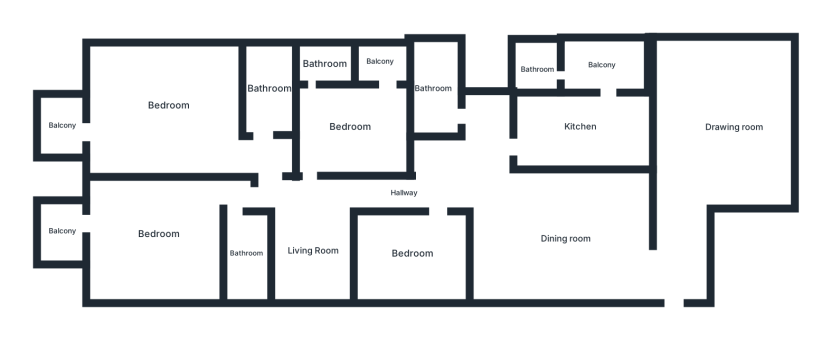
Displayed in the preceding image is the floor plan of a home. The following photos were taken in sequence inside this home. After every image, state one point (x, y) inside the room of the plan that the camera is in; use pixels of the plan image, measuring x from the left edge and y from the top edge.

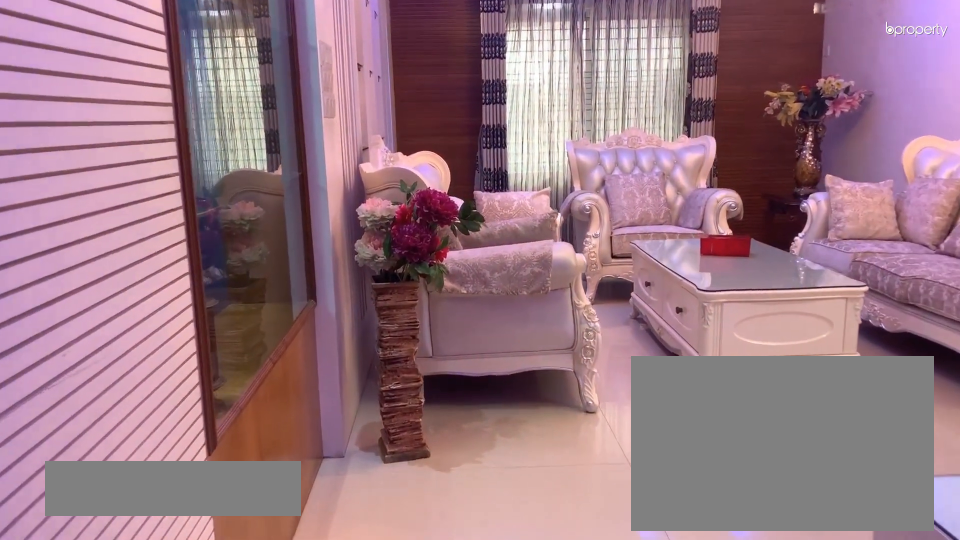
(678, 240)
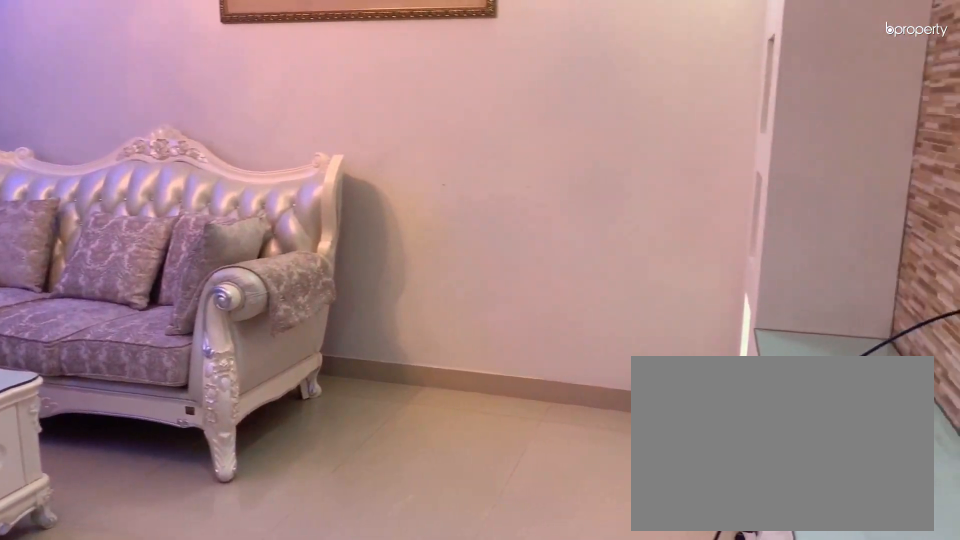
(732, 129)
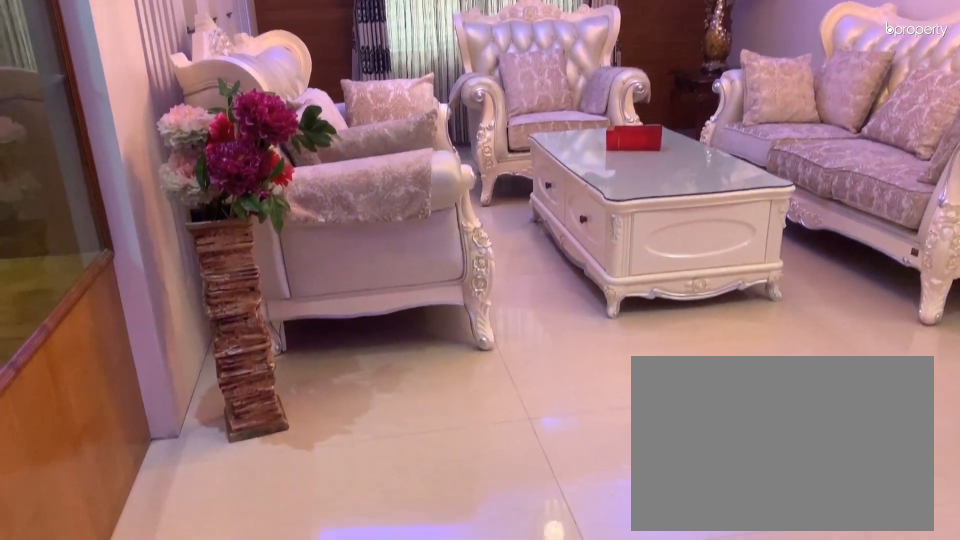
(732, 128)
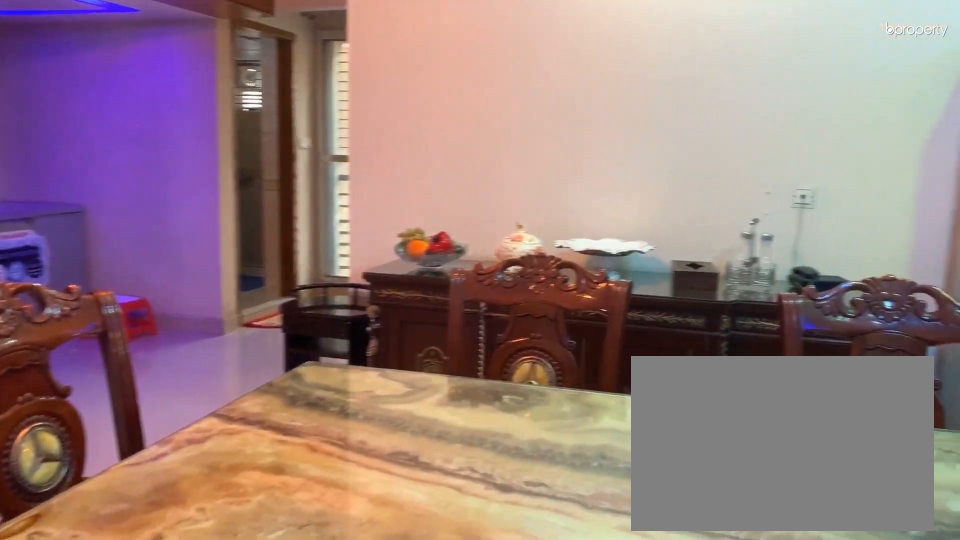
(564, 239)
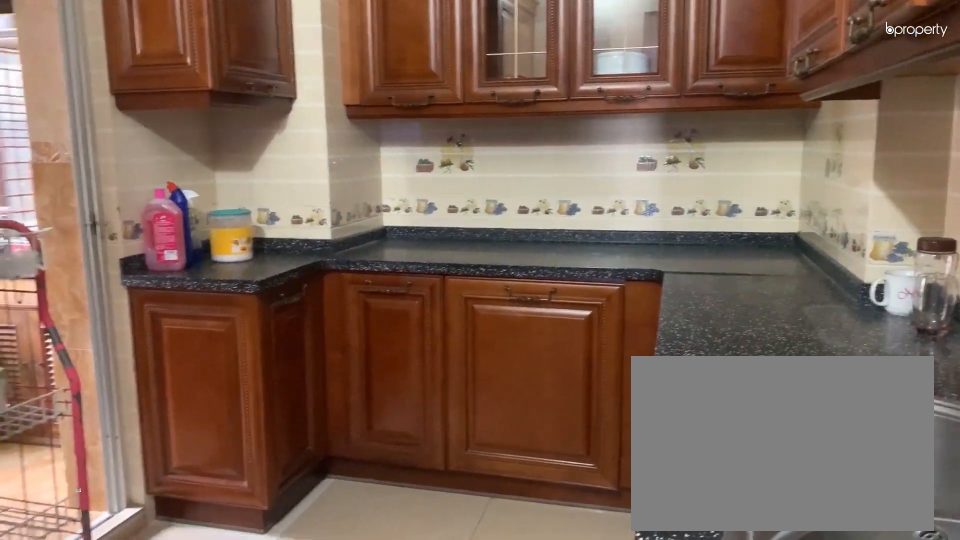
(577, 127)
